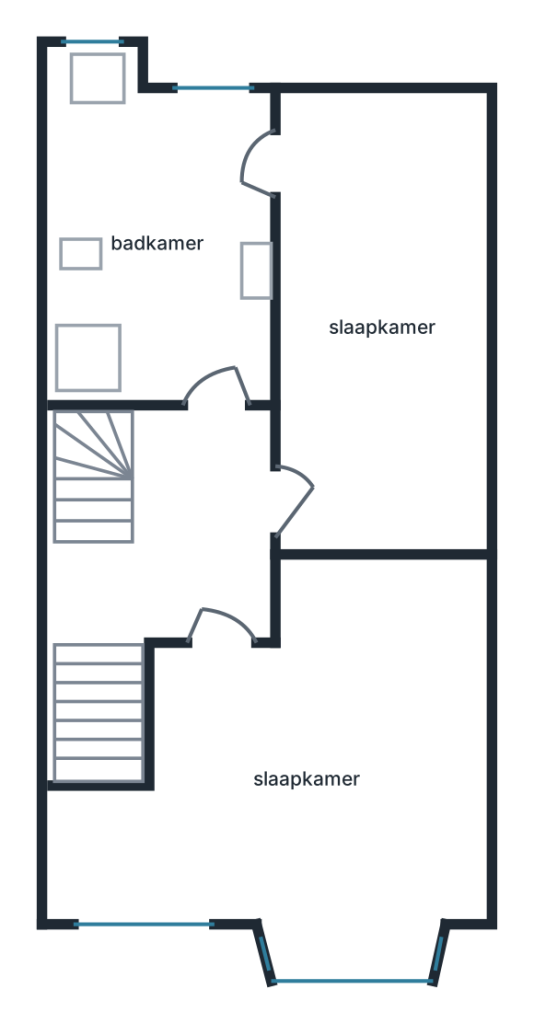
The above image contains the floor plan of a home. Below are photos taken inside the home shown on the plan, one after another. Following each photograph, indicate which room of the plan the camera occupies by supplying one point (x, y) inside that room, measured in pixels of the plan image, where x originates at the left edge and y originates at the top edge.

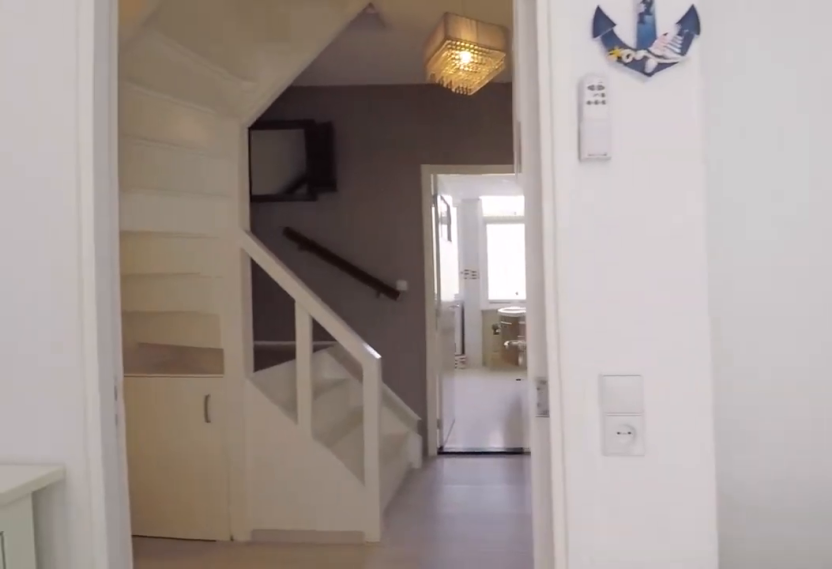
(309, 774)
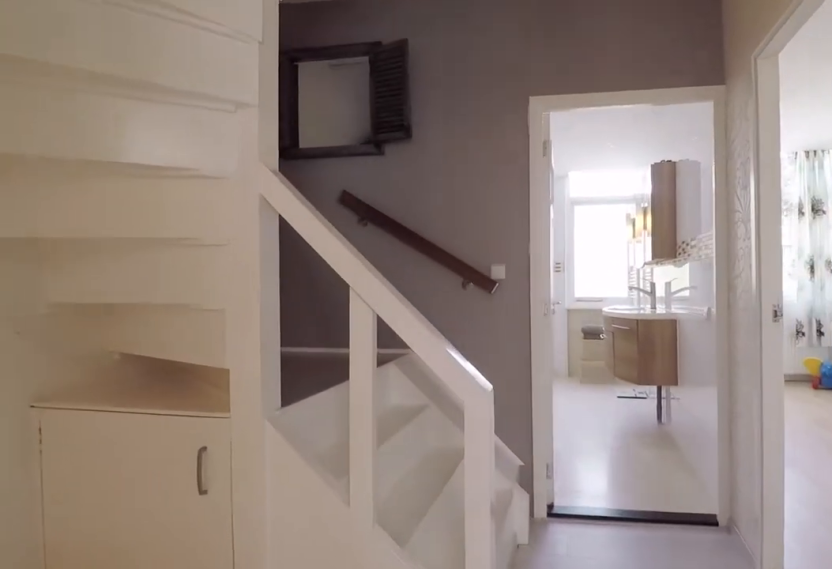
(180, 540)
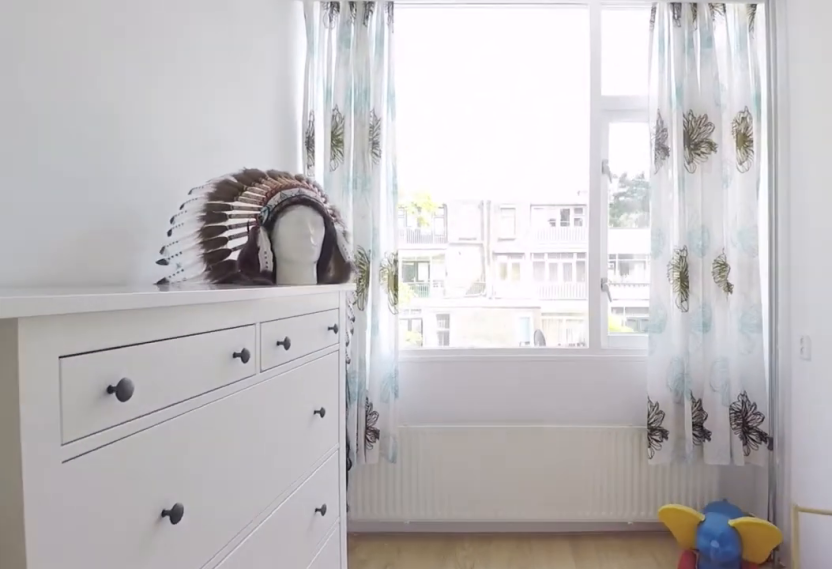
(380, 323)
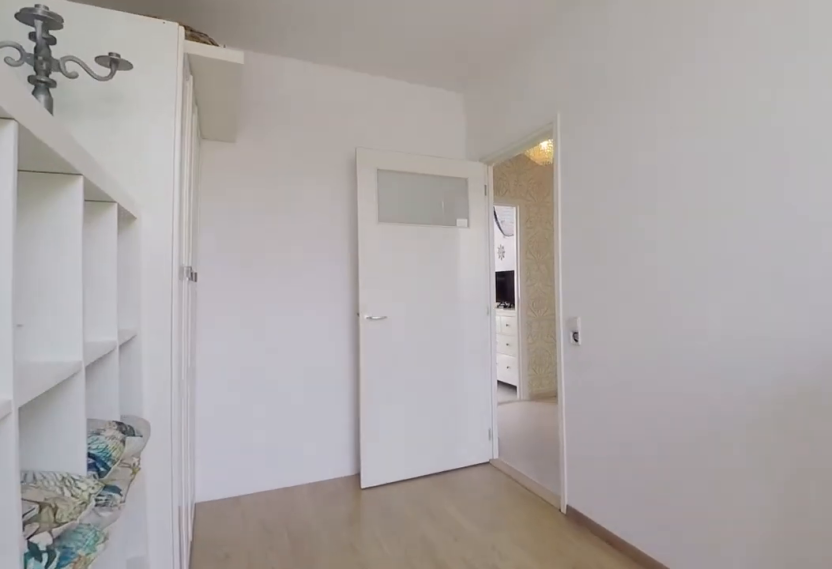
(380, 323)
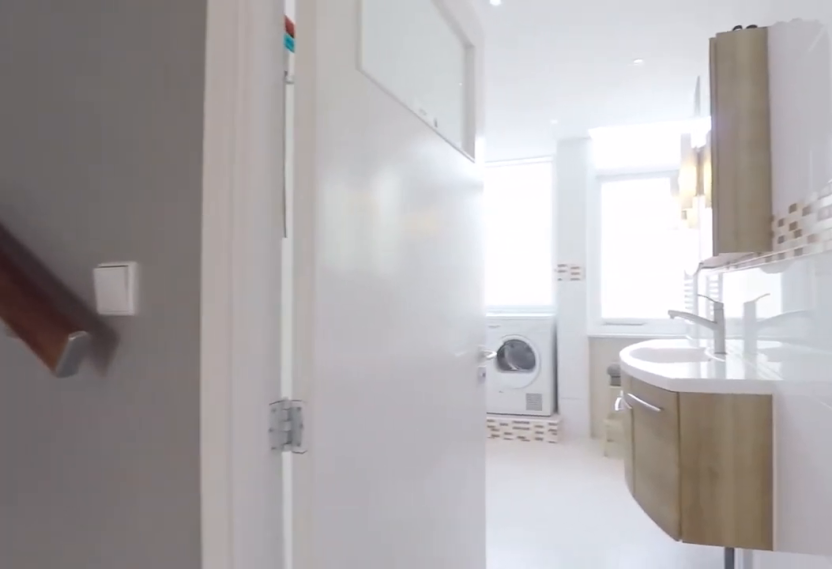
(181, 541)
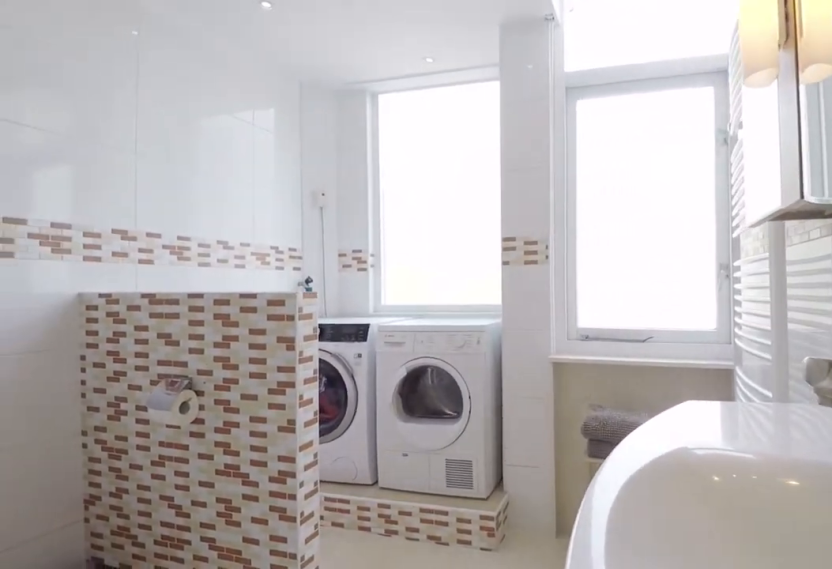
(160, 244)
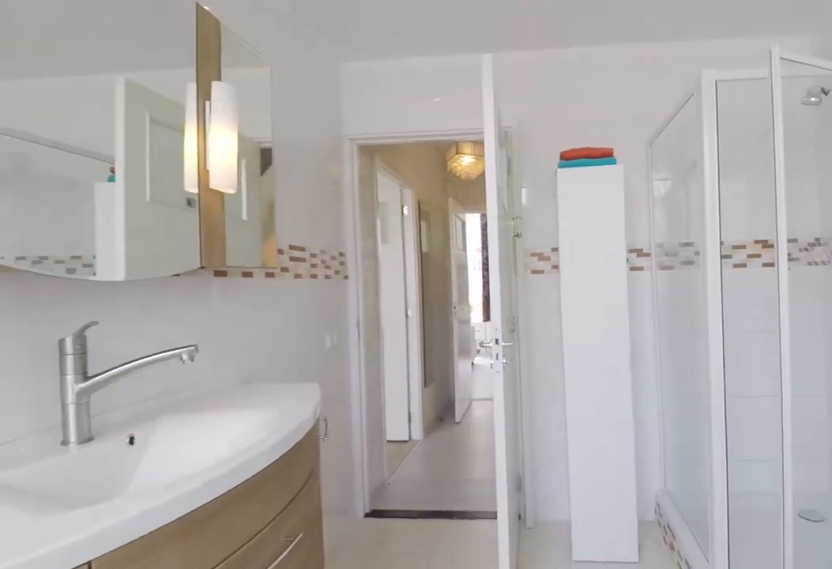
(160, 244)
